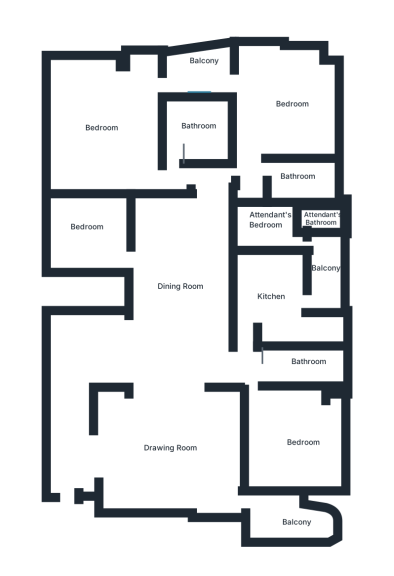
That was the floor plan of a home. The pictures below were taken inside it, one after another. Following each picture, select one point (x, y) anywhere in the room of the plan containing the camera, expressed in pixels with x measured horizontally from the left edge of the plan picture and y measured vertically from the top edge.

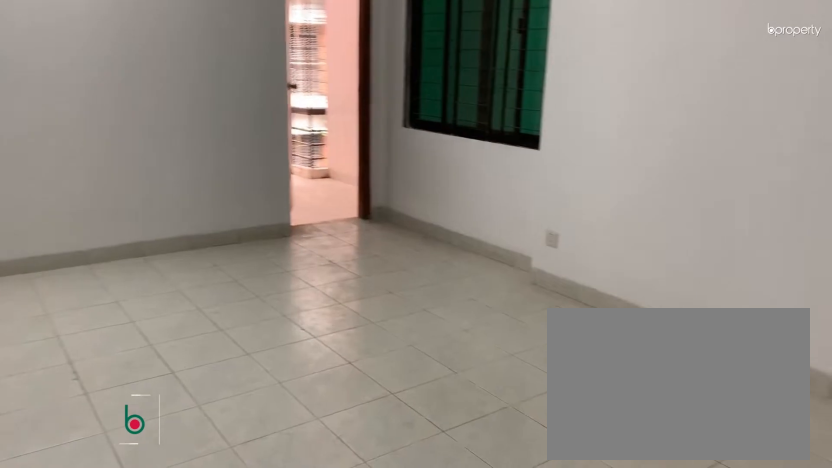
(172, 458)
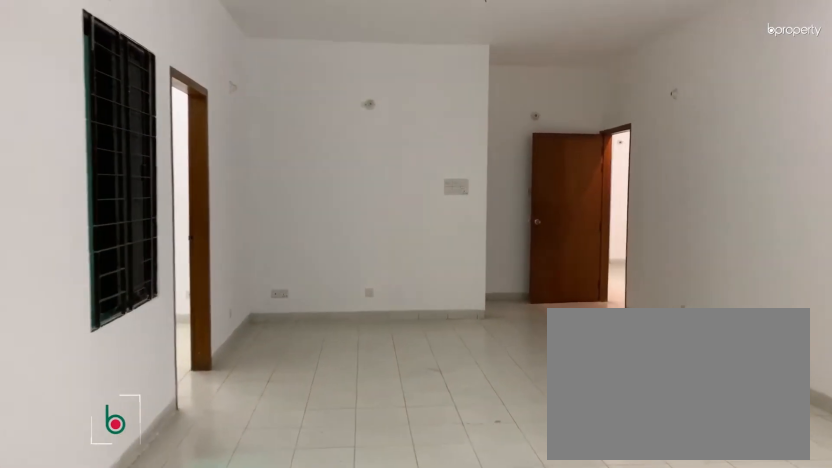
(180, 276)
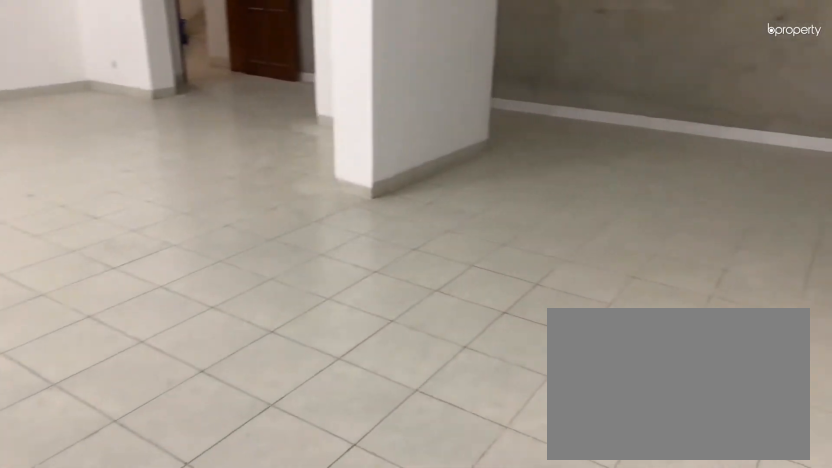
(180, 276)
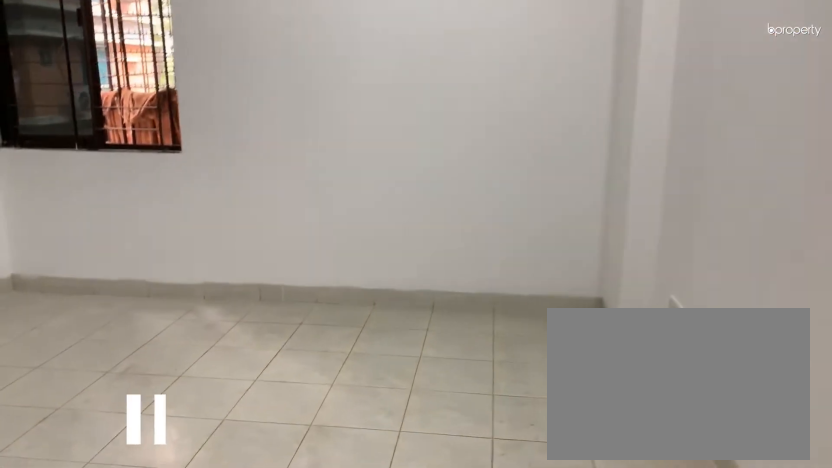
(290, 443)
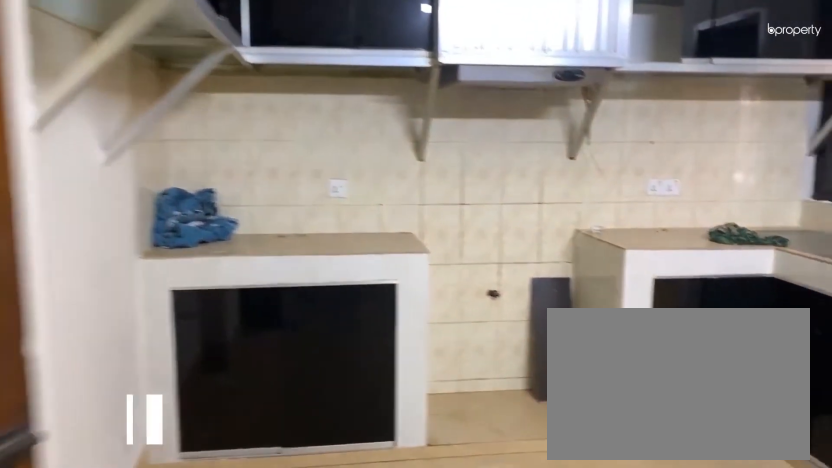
(272, 299)
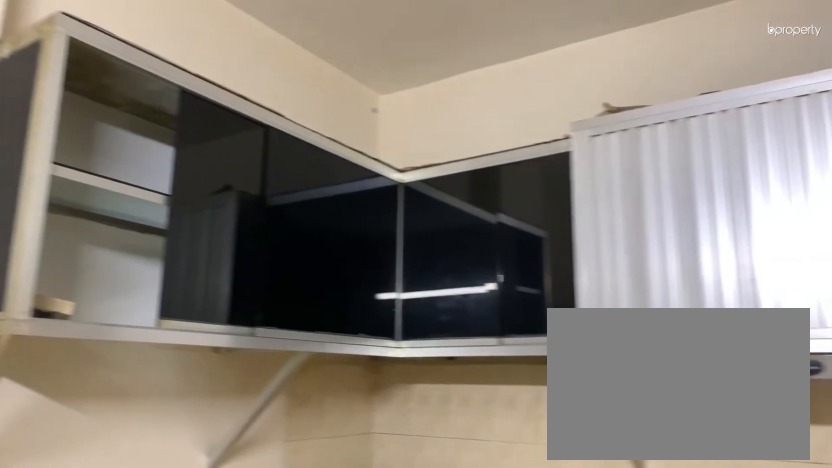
(270, 291)
